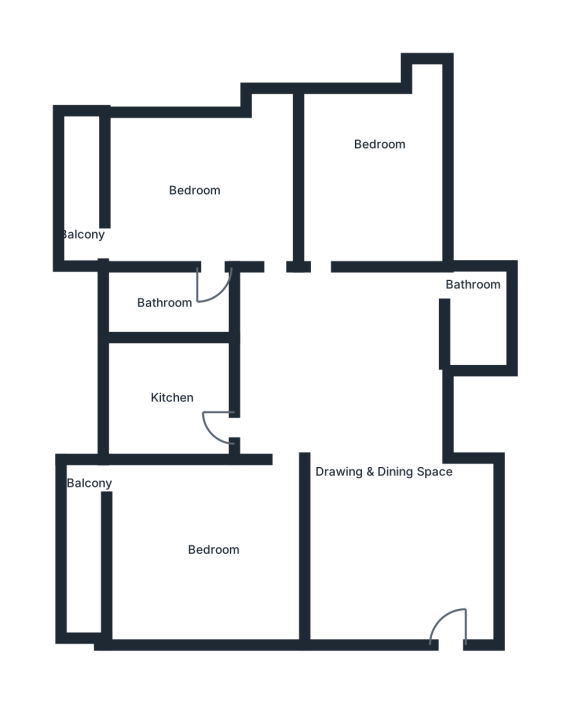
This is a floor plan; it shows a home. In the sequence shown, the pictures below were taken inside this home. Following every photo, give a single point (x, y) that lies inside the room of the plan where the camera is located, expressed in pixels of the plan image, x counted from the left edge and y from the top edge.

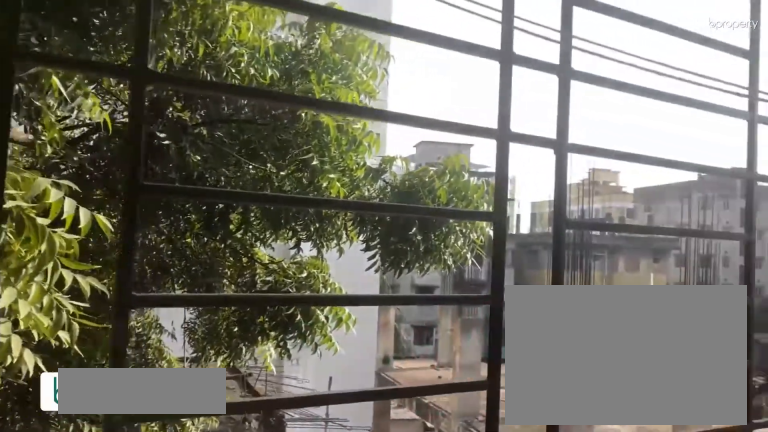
(79, 210)
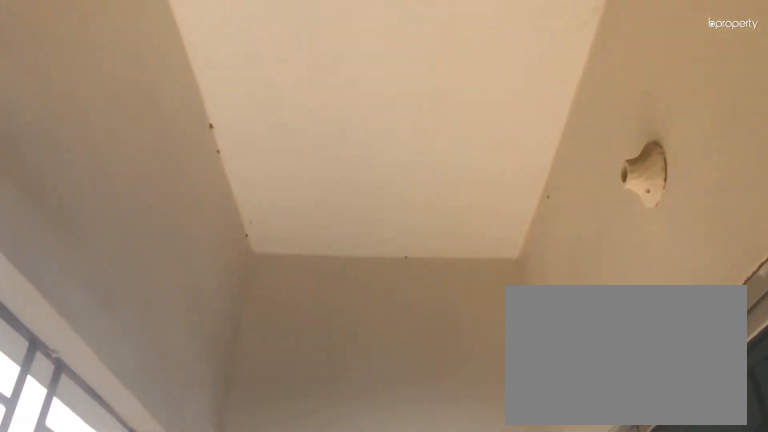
(79, 210)
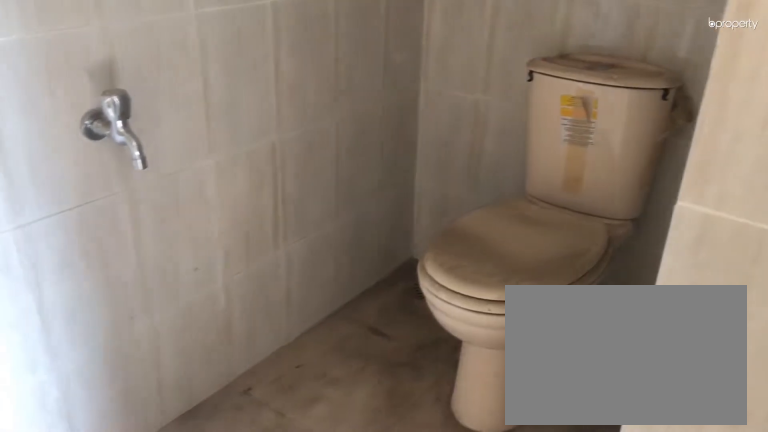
(166, 299)
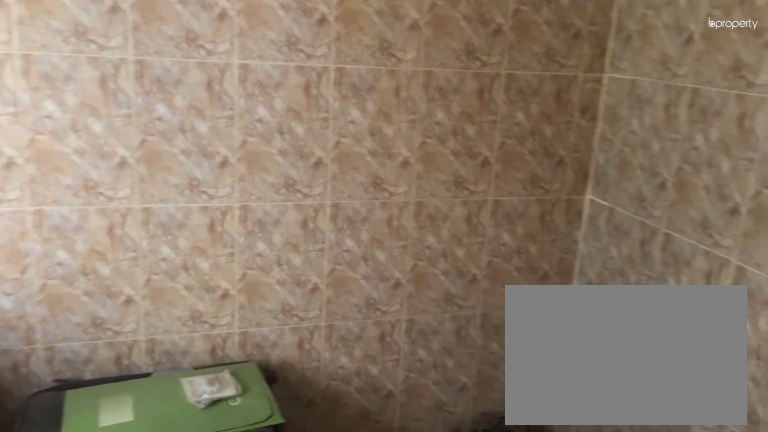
(183, 401)
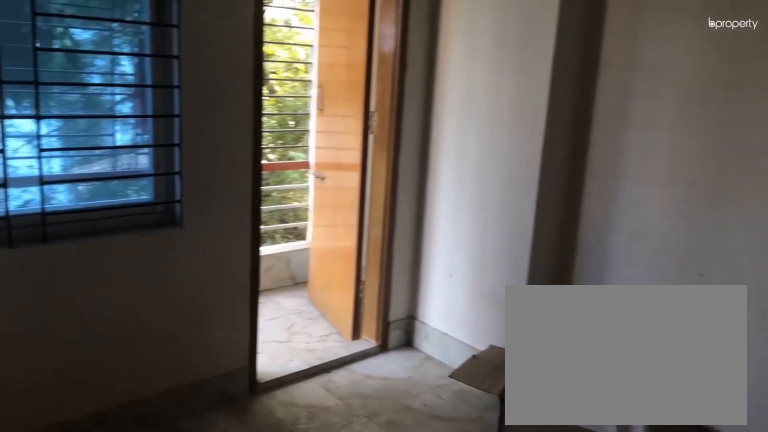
(200, 541)
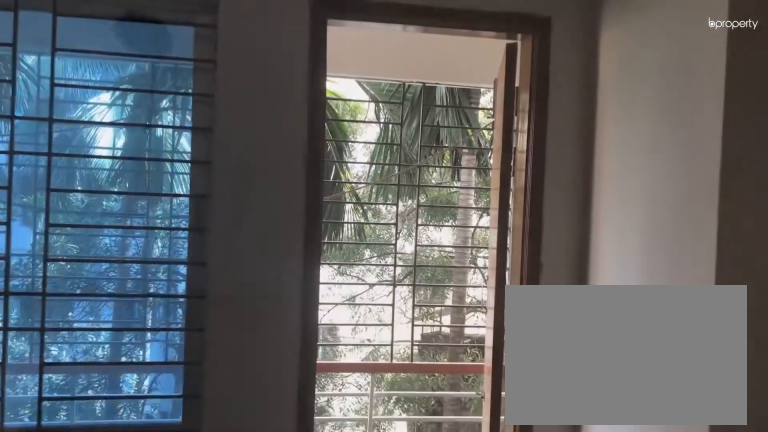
(200, 541)
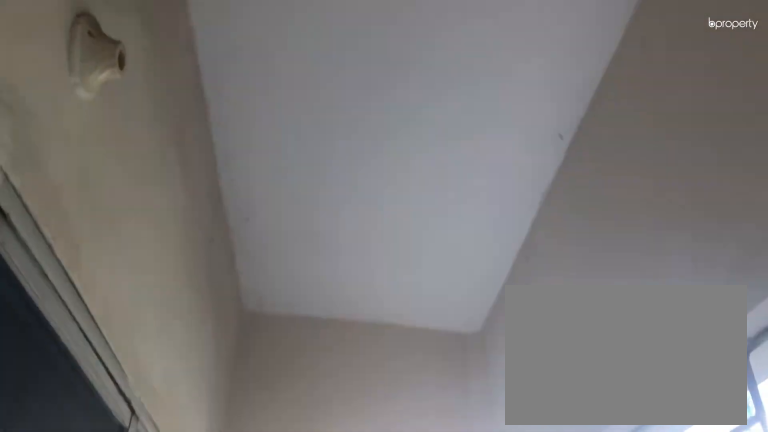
(79, 514)
